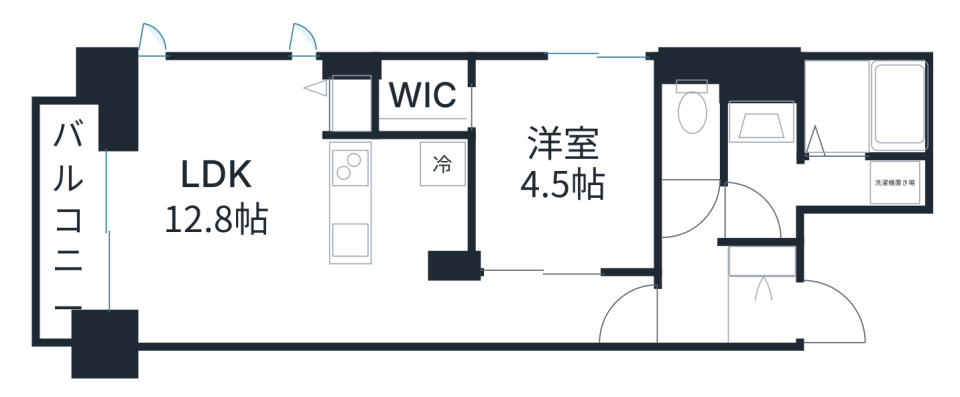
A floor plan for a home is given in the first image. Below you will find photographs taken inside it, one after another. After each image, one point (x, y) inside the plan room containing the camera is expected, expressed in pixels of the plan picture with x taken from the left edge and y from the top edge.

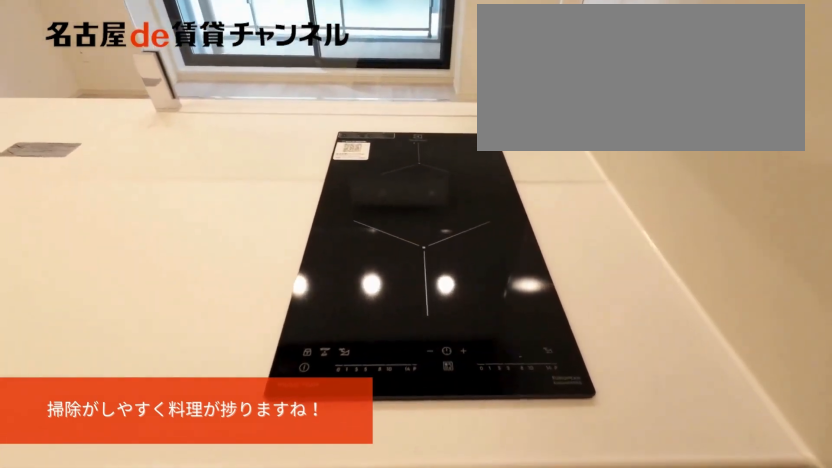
(400, 205)
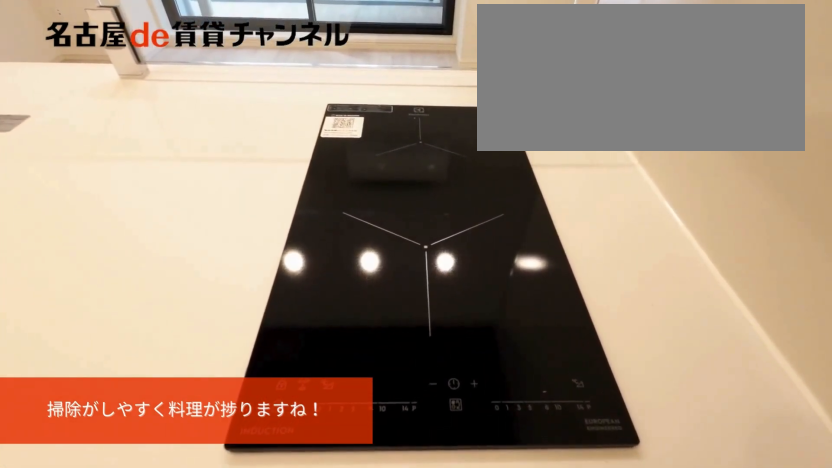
(400, 205)
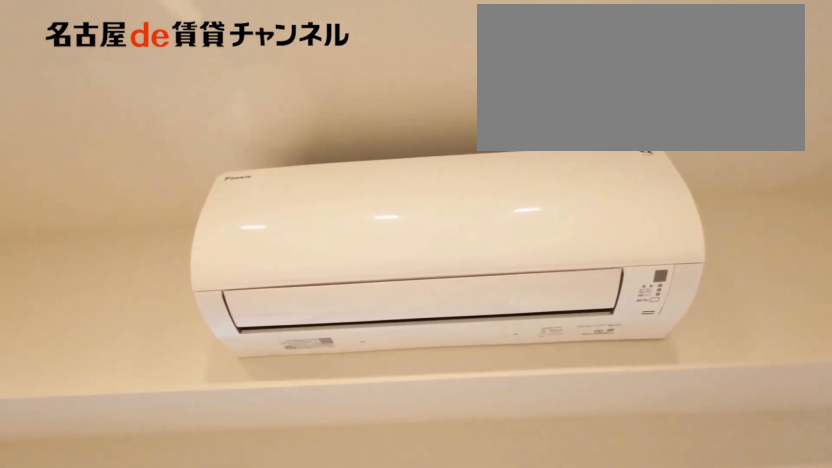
(215, 201)
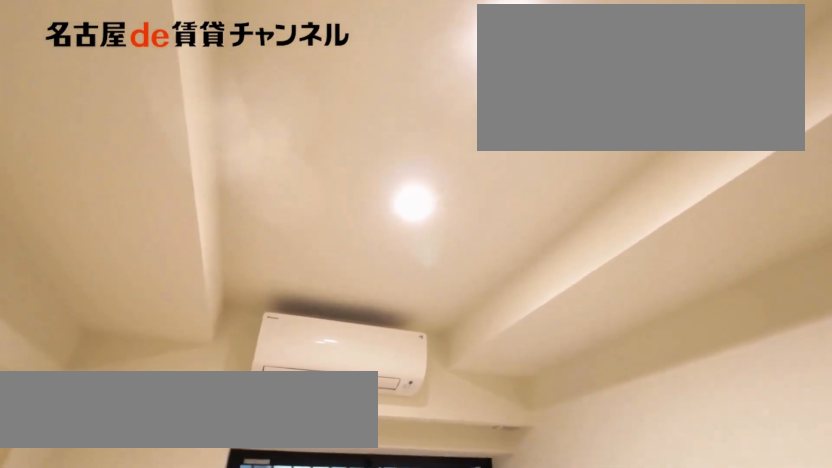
(564, 165)
